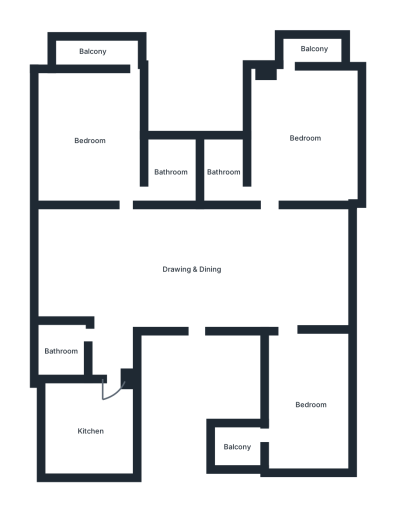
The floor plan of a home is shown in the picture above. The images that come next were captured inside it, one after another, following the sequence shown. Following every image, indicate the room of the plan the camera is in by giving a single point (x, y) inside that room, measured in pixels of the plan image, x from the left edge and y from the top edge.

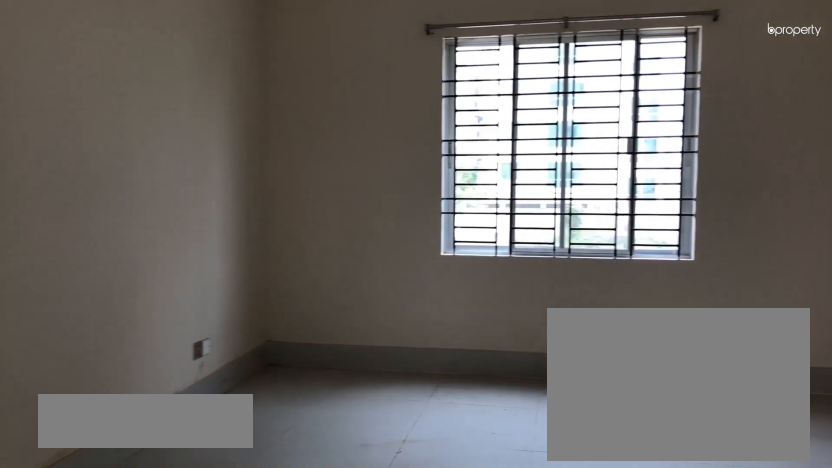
(191, 270)
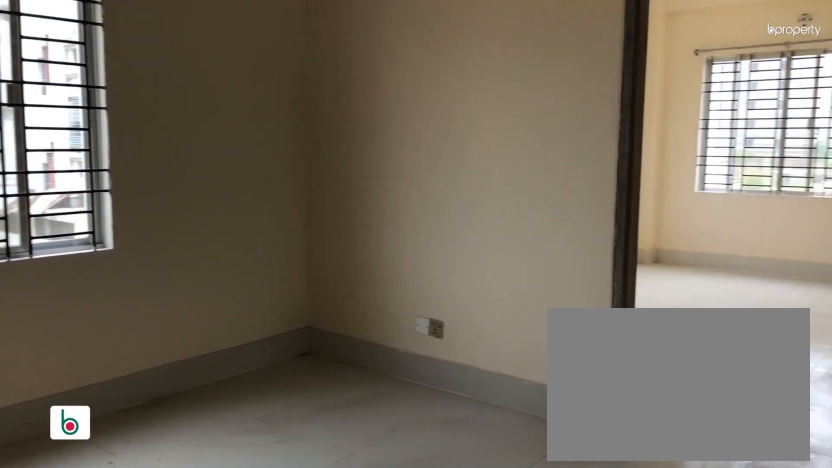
(191, 270)
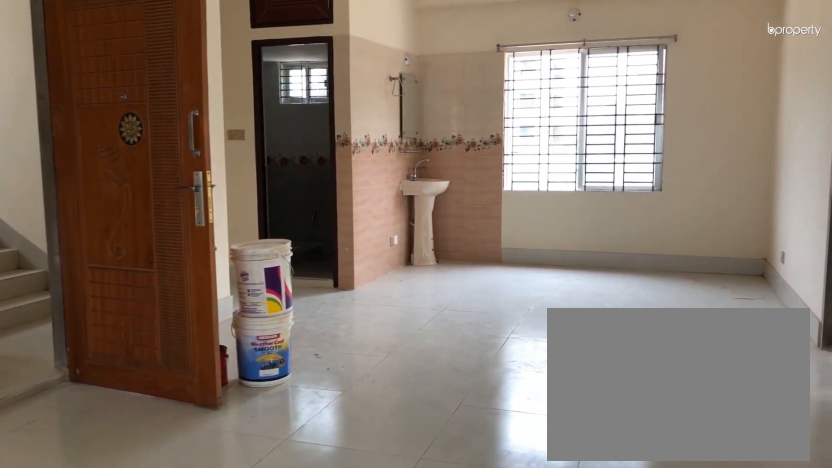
(191, 270)
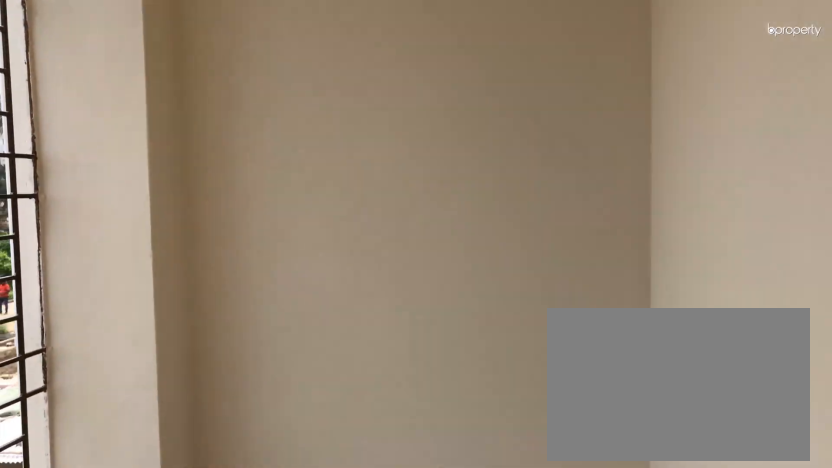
(239, 446)
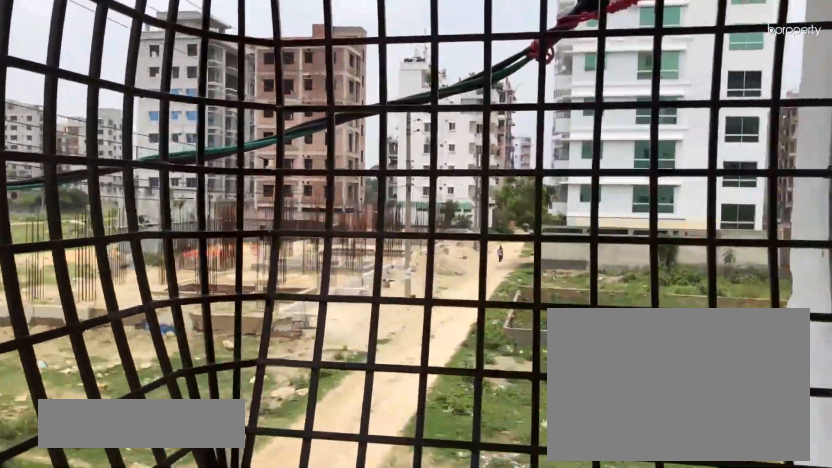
(314, 50)
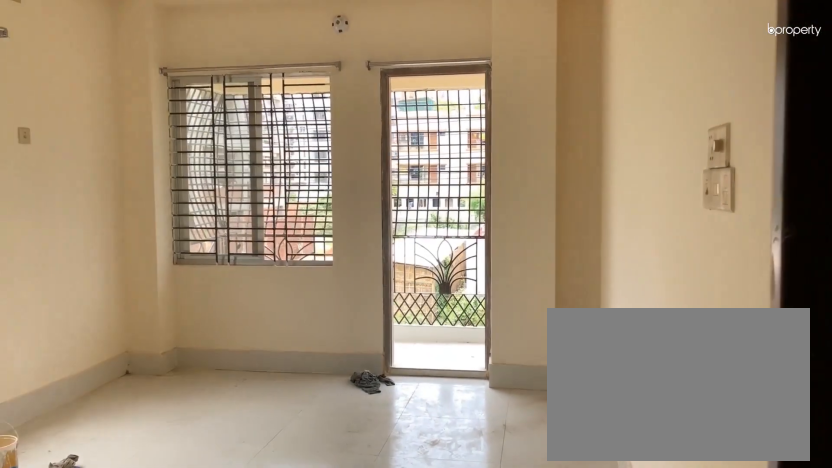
(89, 141)
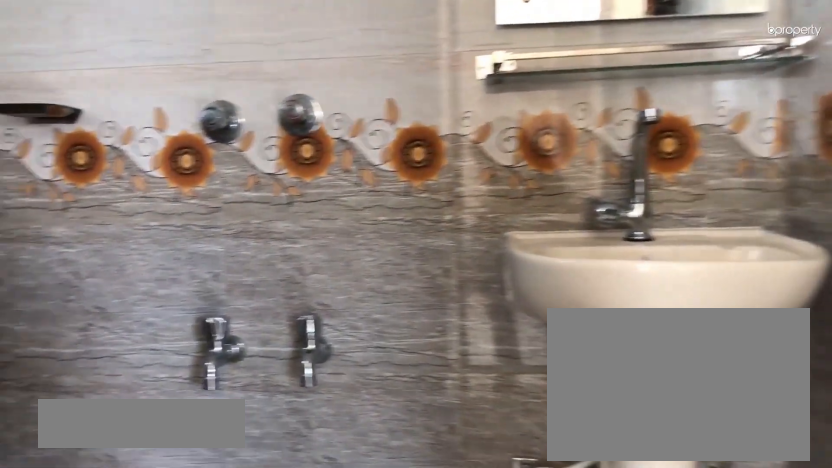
(171, 172)
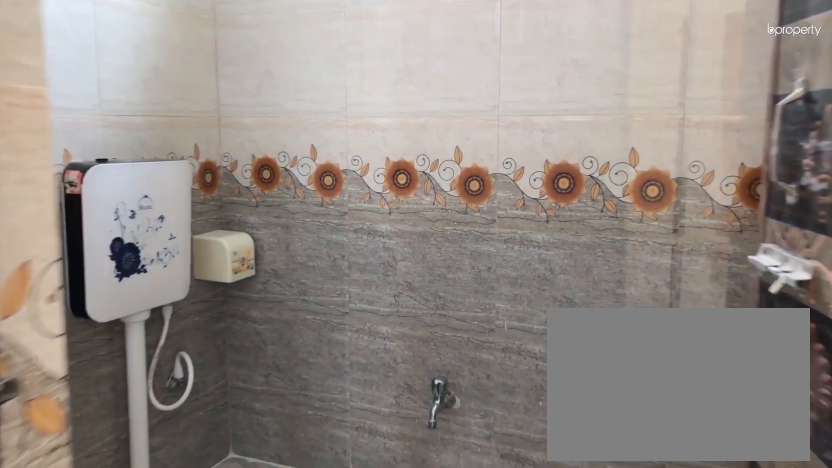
(59, 351)
